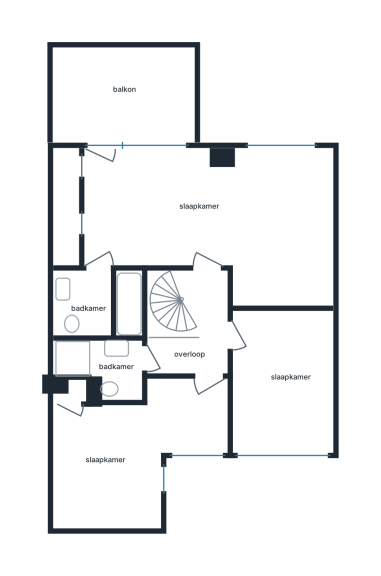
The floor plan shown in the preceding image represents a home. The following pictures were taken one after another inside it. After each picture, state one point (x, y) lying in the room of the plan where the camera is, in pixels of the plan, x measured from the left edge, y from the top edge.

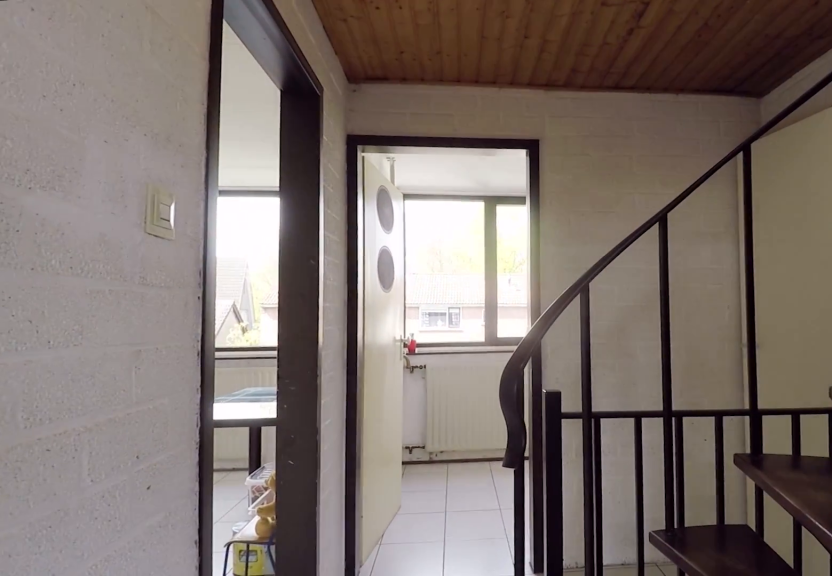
(194, 329)
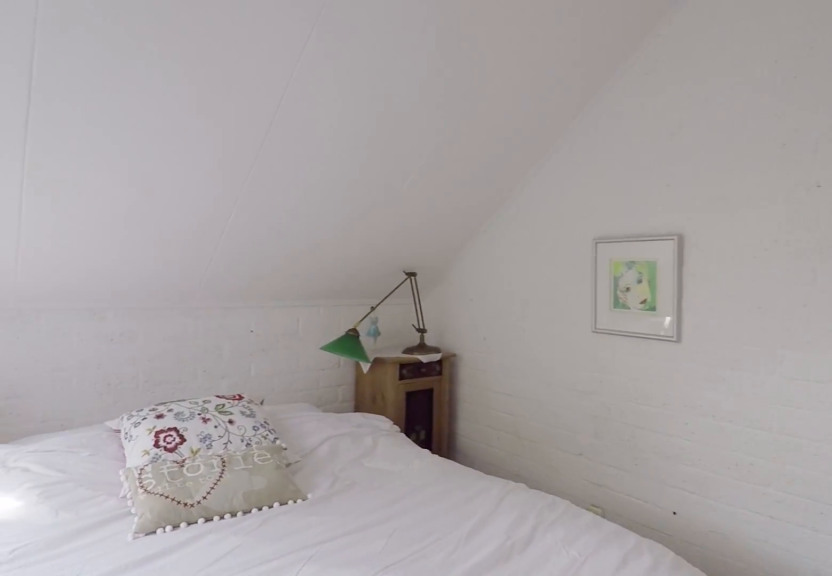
(136, 439)
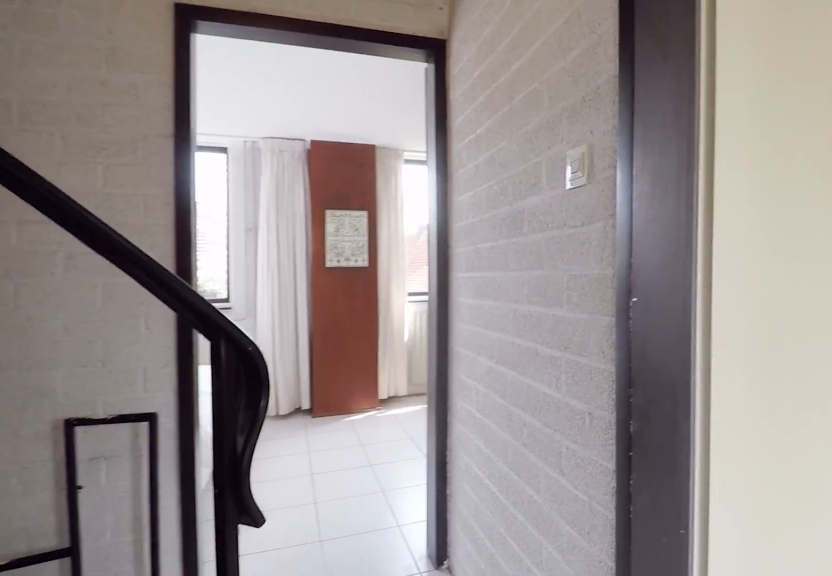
(194, 329)
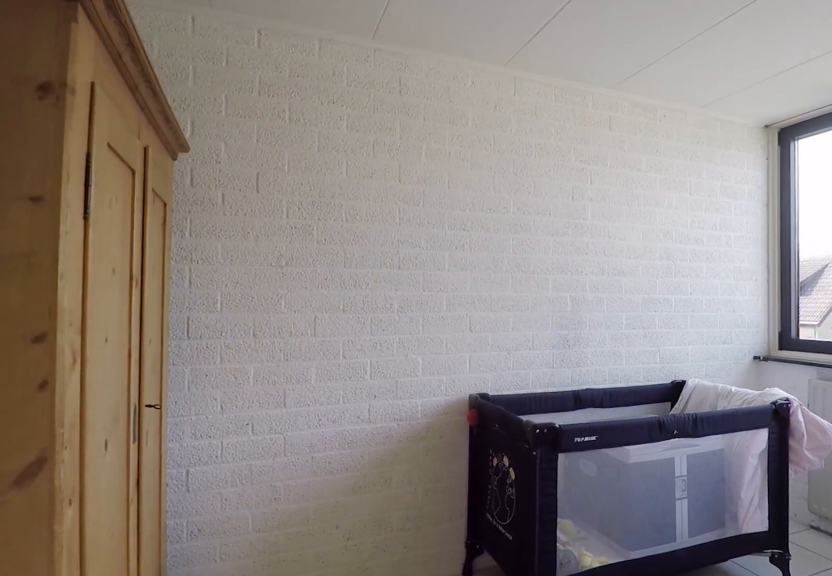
(281, 381)
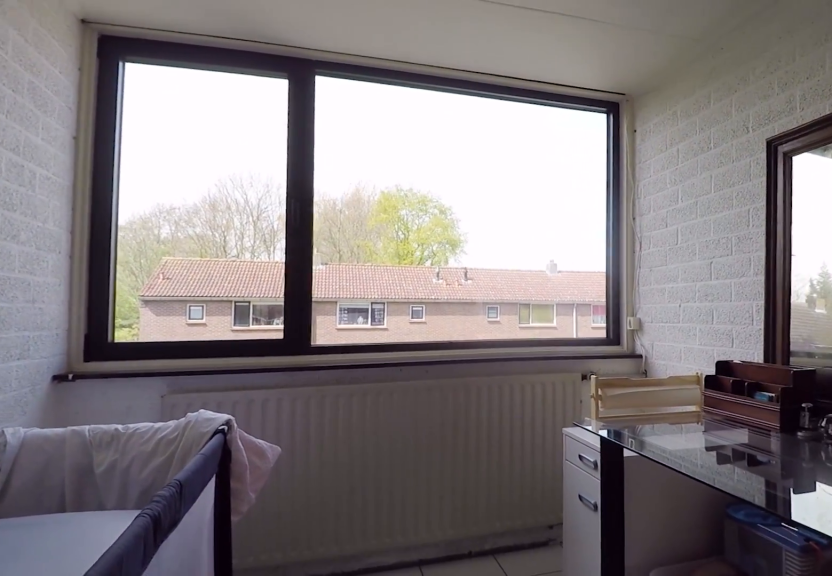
(281, 381)
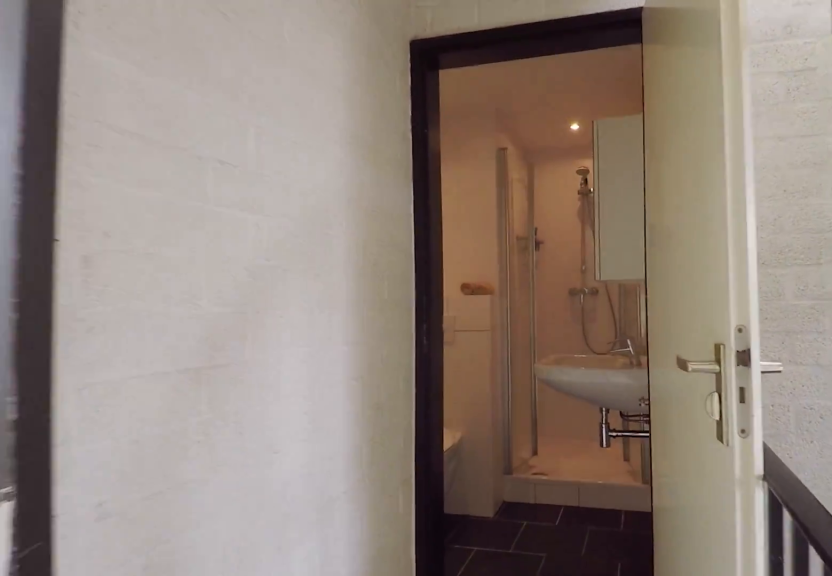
(194, 329)
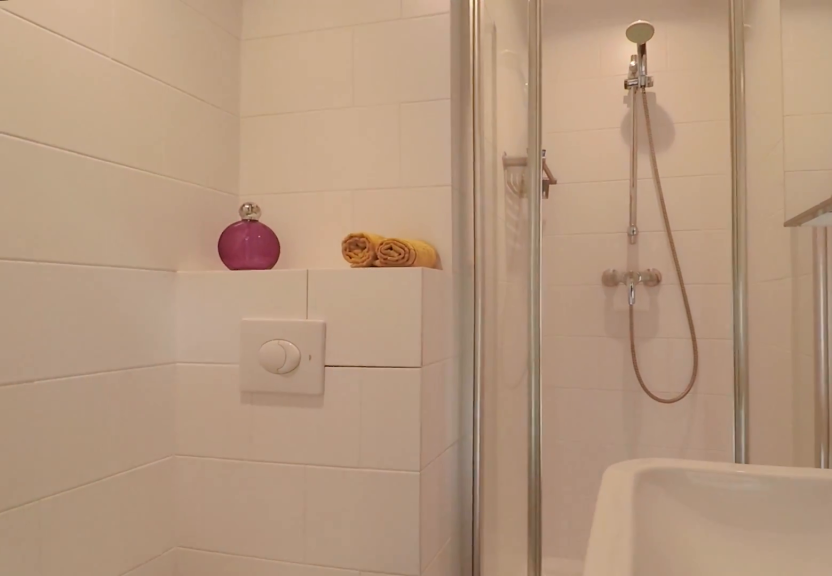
(104, 366)
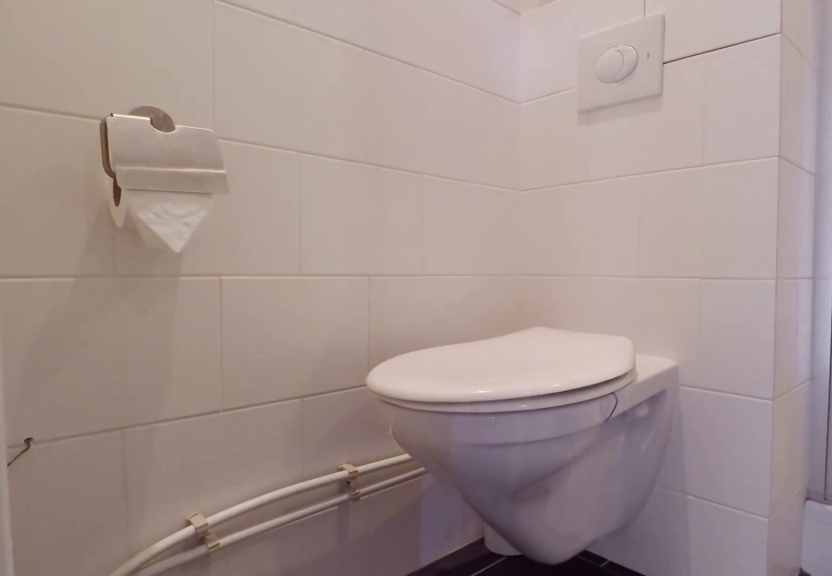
(104, 366)
